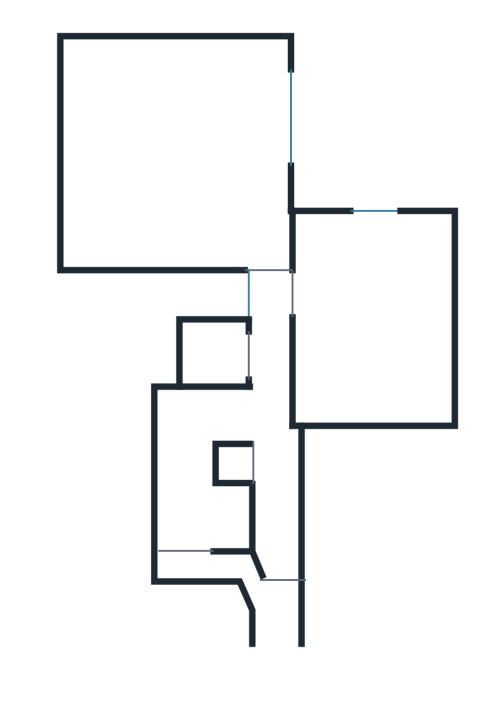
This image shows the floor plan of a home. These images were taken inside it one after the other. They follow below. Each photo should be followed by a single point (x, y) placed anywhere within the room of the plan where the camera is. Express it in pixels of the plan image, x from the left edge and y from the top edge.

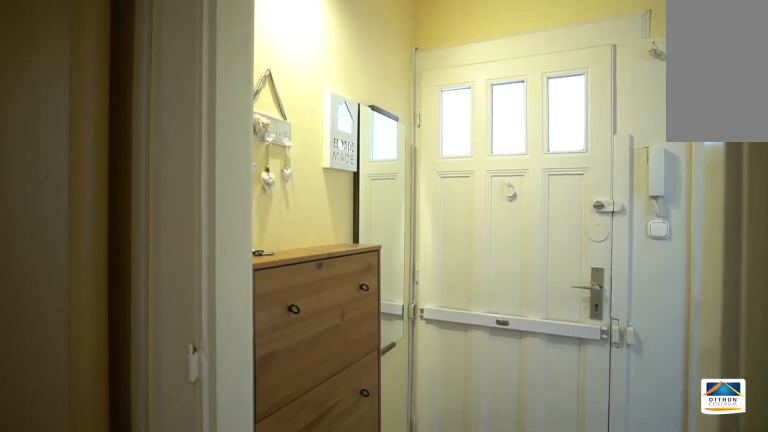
(271, 404)
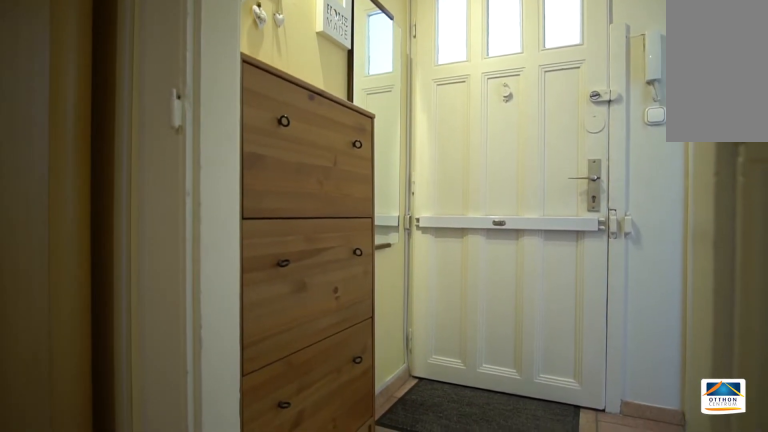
(271, 405)
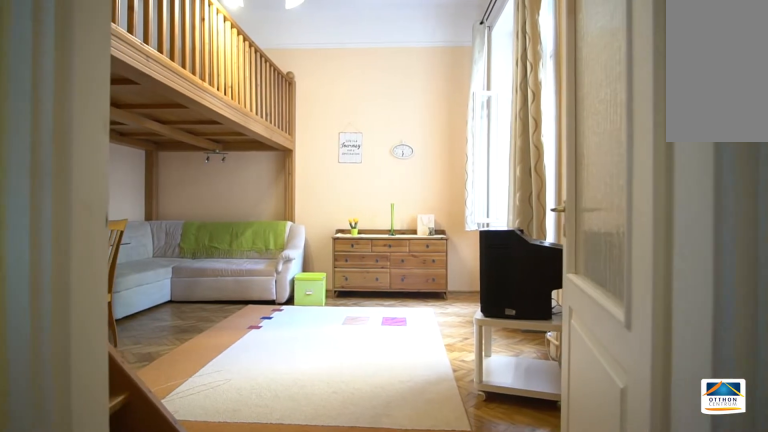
(174, 153)
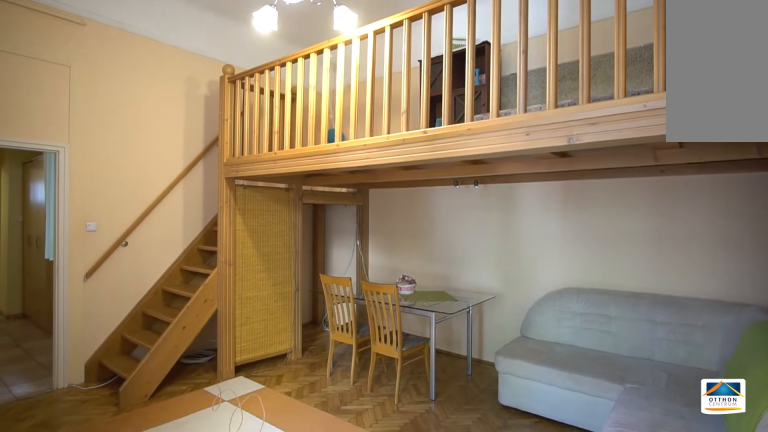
(174, 153)
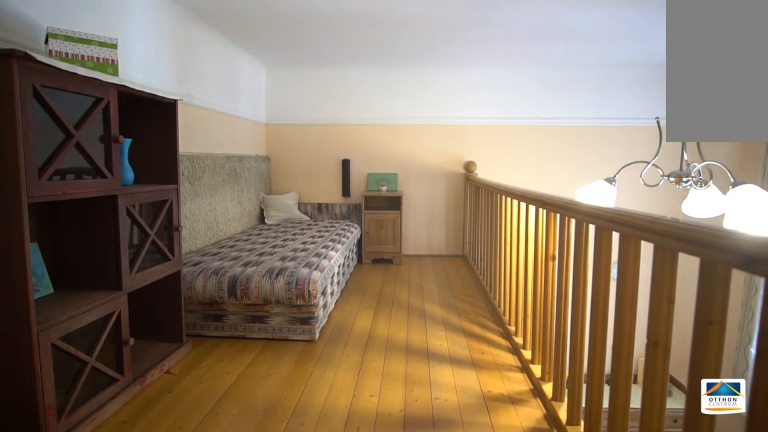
(104, 162)
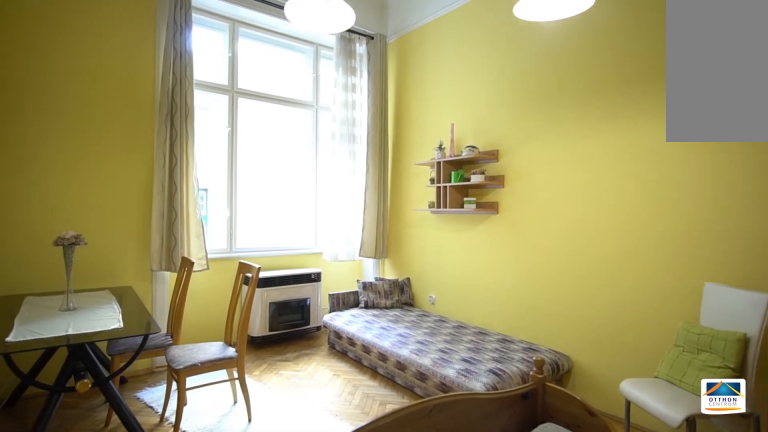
(368, 307)
